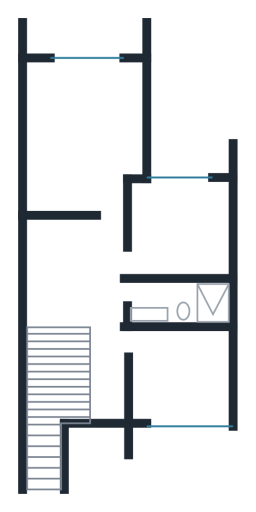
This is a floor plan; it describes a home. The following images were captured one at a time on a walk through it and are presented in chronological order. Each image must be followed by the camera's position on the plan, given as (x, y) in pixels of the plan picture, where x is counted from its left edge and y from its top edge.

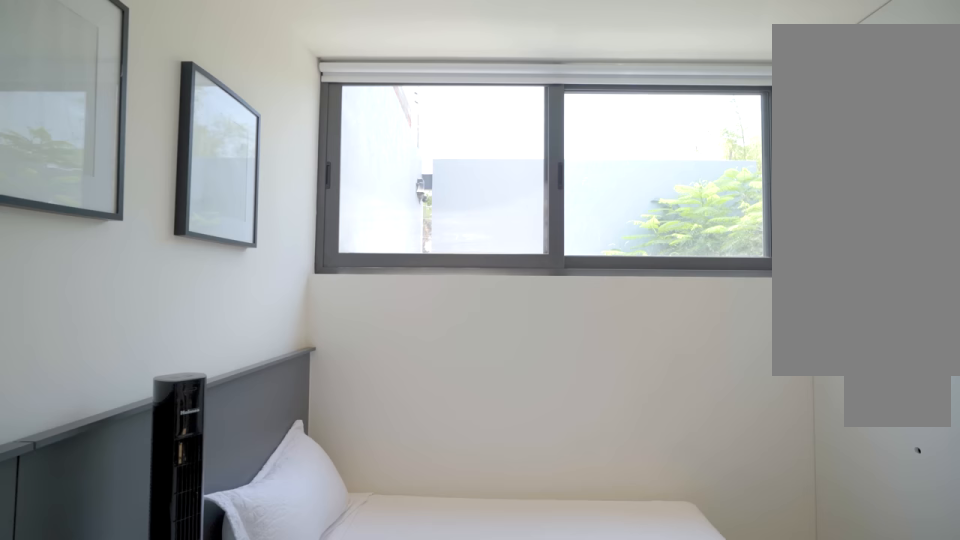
(153, 387)
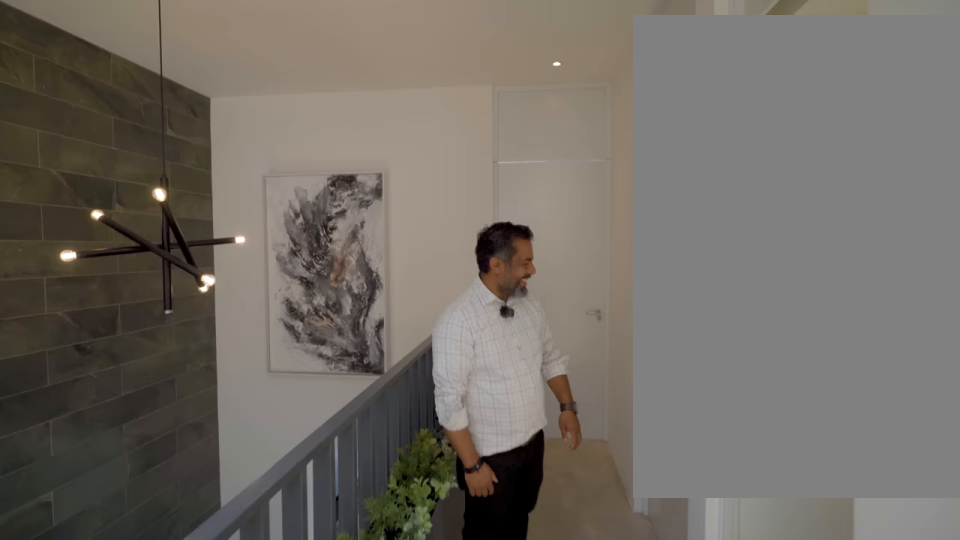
(110, 287)
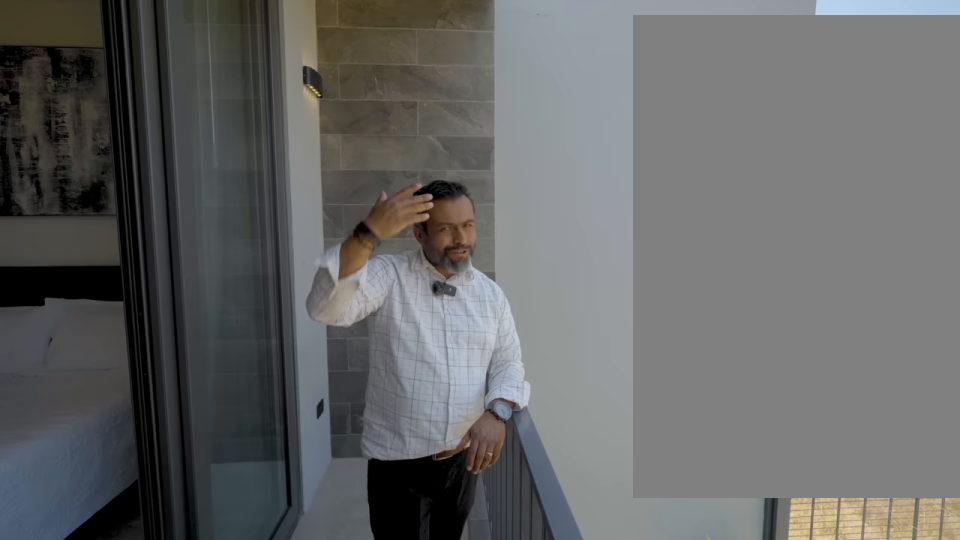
(96, 43)
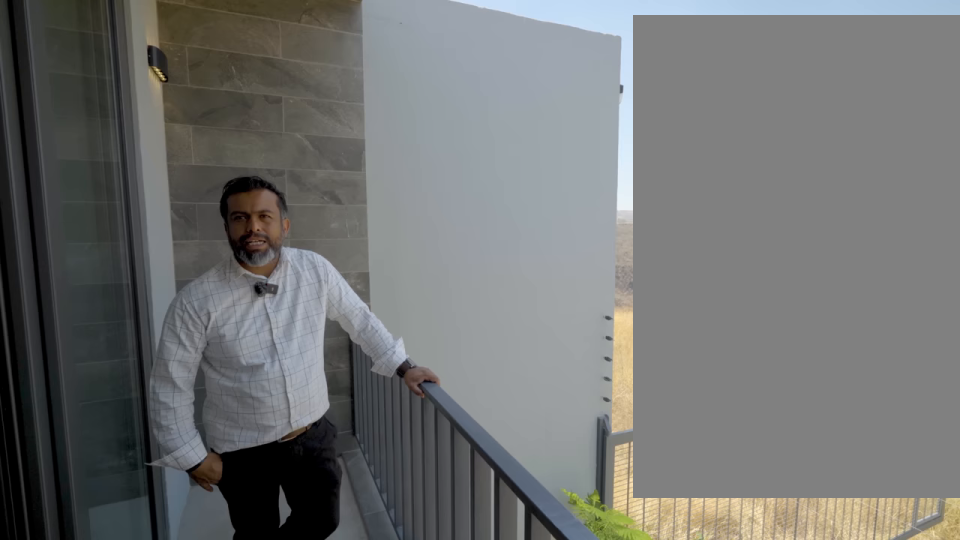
(96, 43)
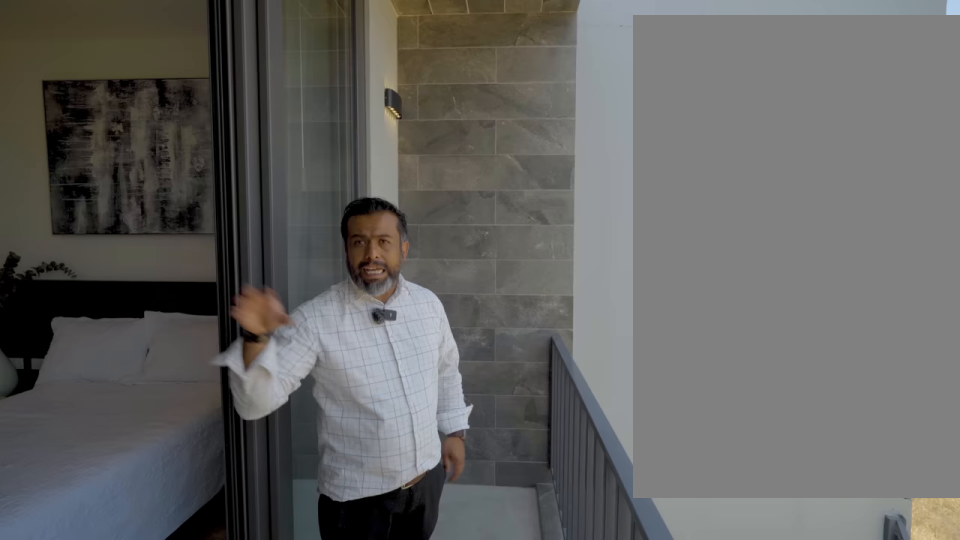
(97, 43)
